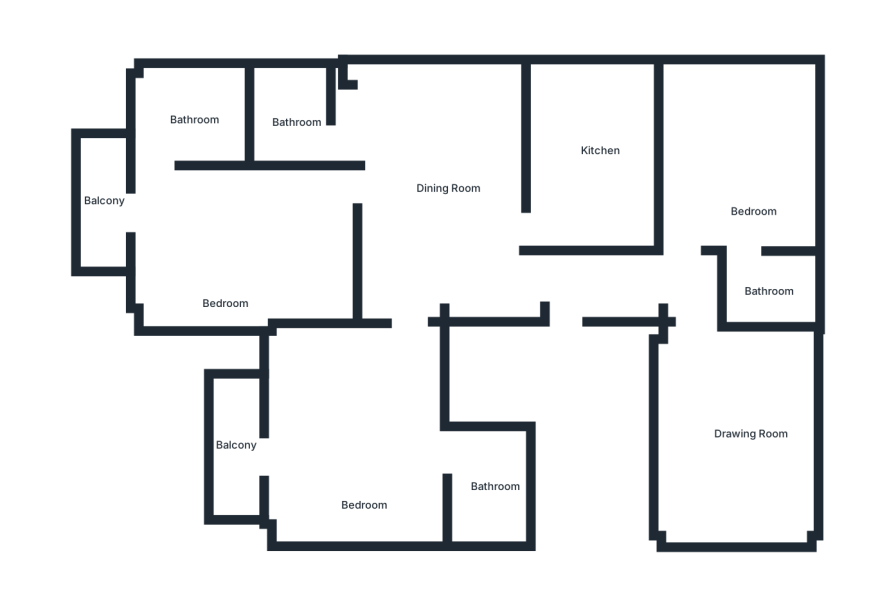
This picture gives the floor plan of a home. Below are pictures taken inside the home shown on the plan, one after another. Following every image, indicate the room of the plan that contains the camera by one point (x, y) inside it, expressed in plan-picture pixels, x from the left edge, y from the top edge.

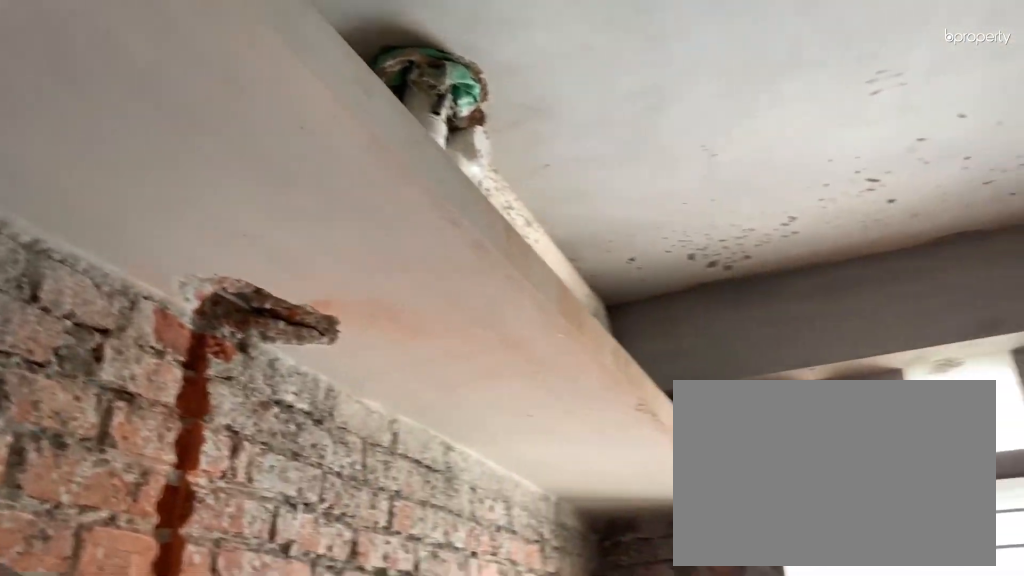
(599, 146)
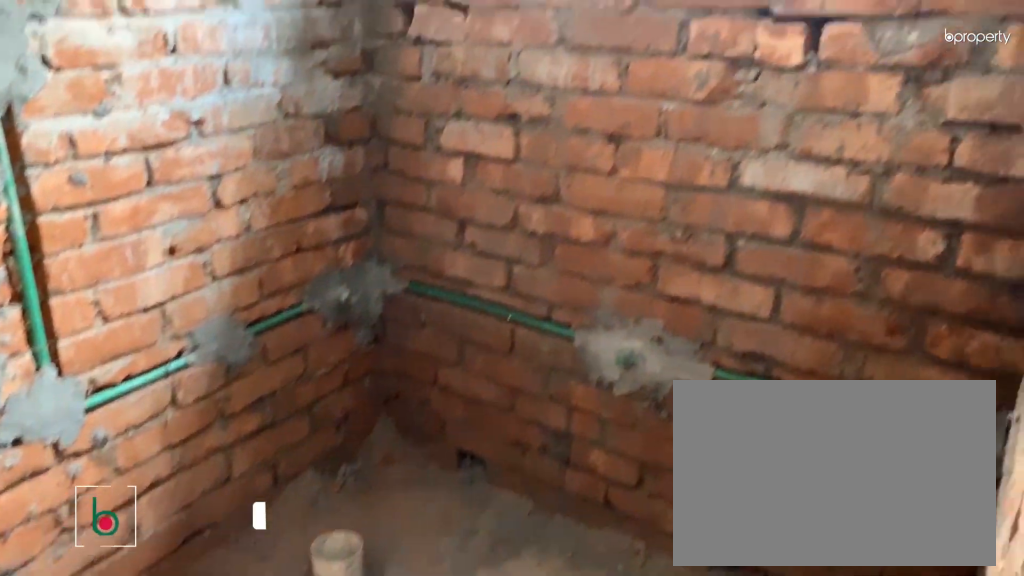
(298, 115)
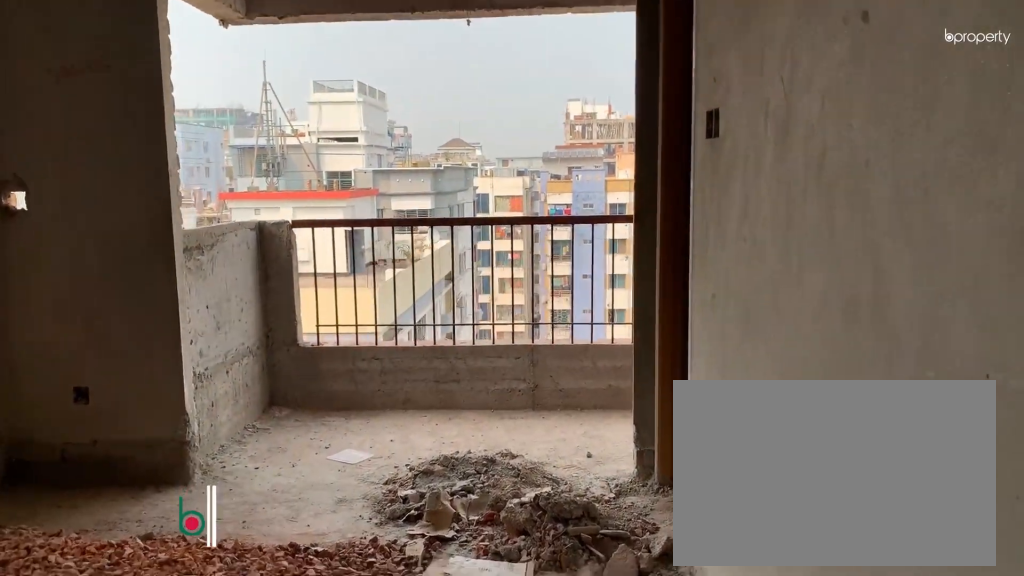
(230, 245)
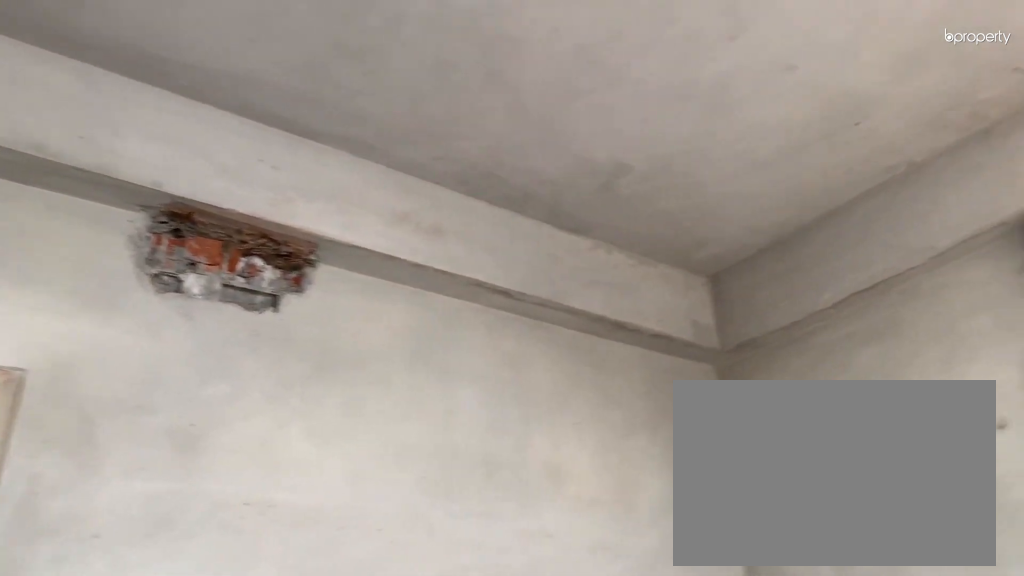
(229, 245)
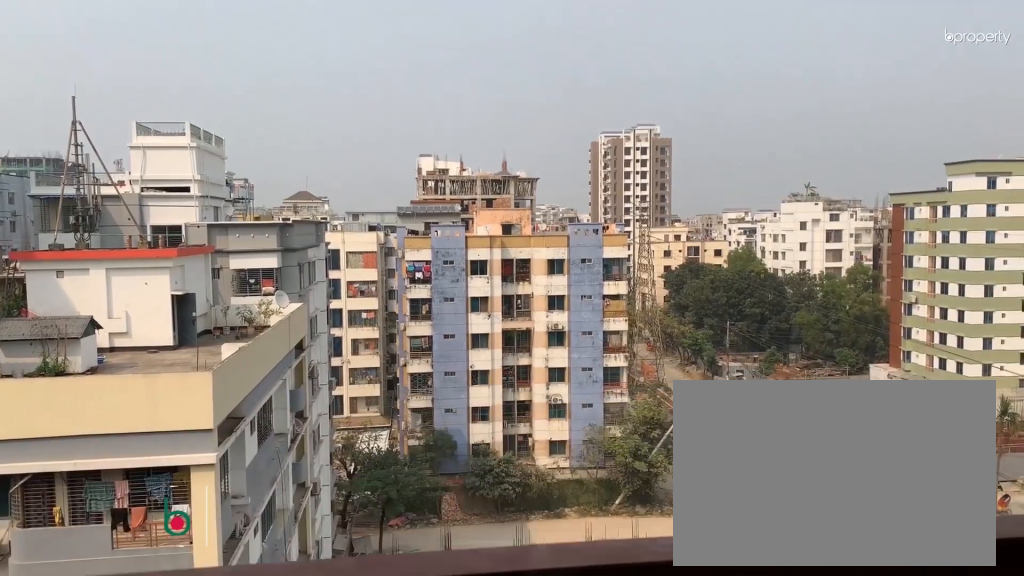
(107, 200)
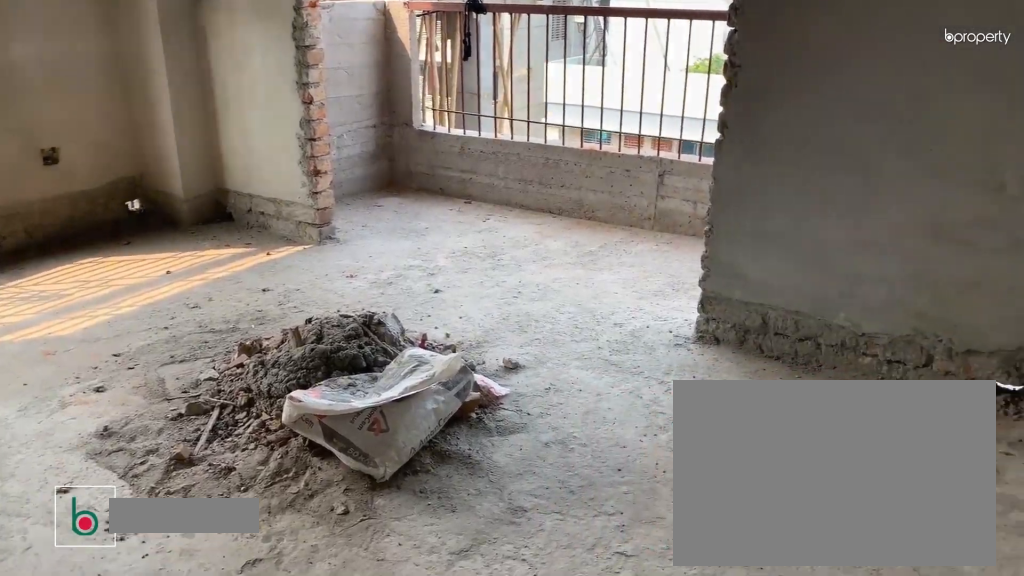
(360, 435)
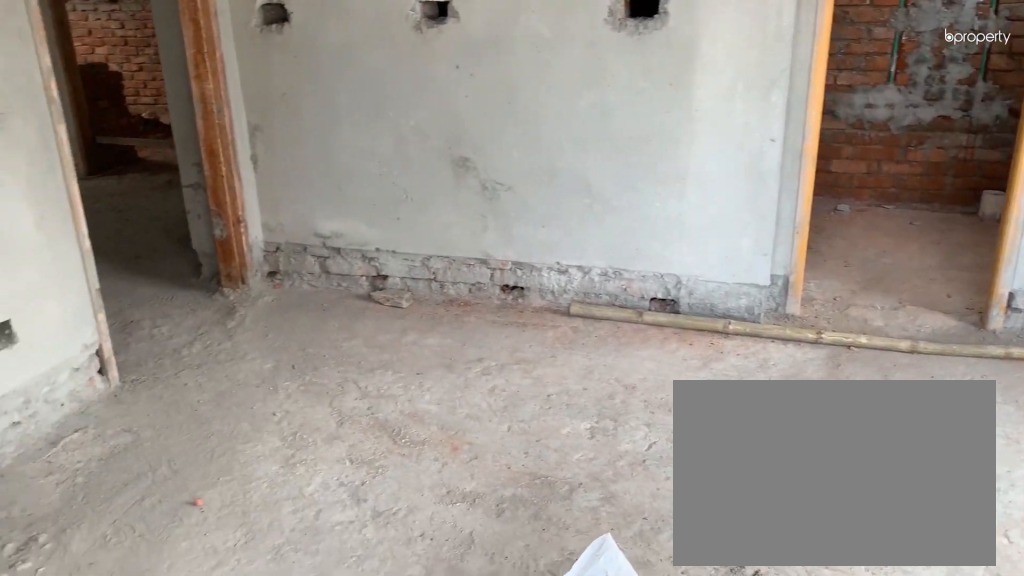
(360, 435)
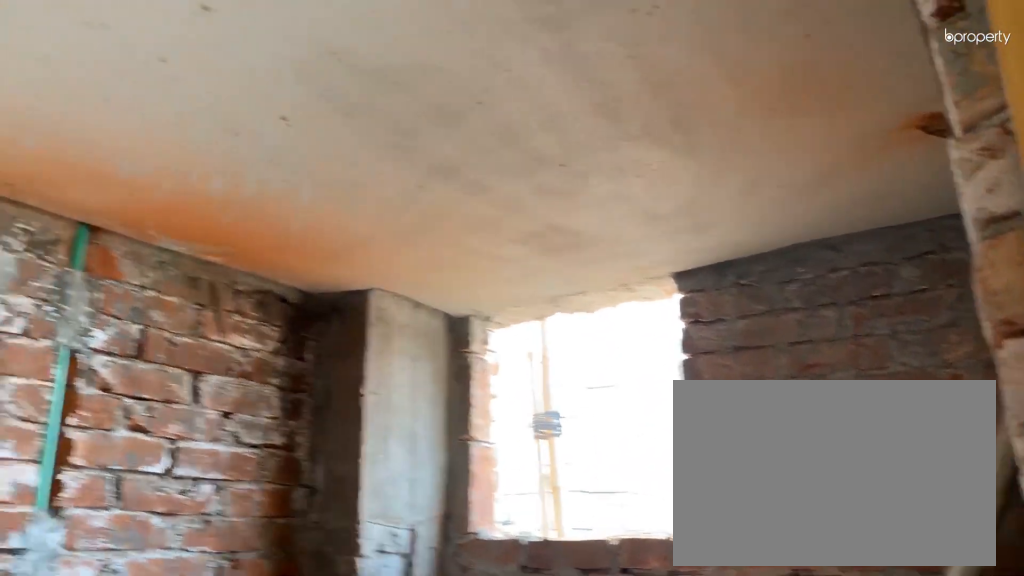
(496, 492)
